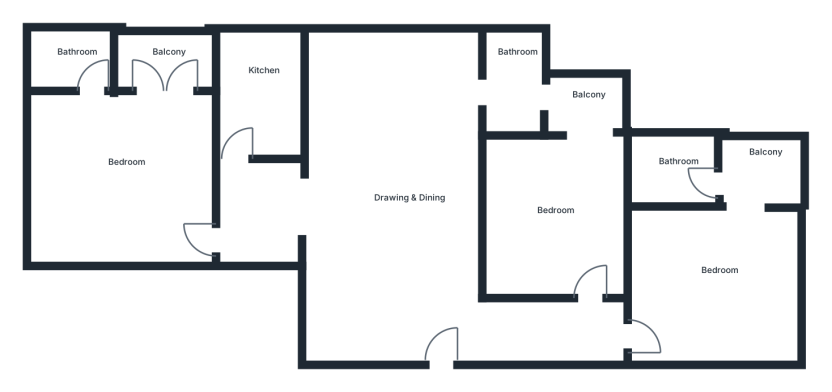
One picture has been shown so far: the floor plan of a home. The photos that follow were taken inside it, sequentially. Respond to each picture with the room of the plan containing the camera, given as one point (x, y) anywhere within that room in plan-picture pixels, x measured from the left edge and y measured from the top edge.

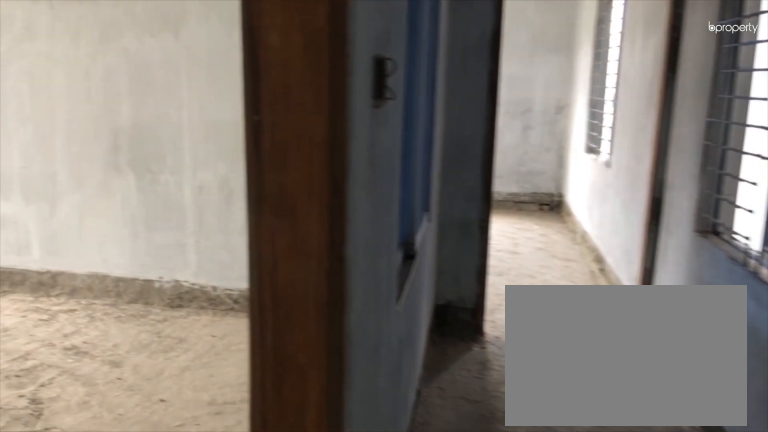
(574, 283)
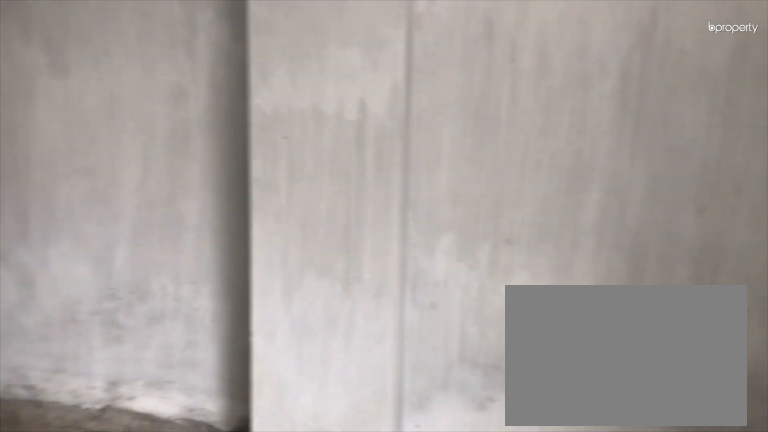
(541, 214)
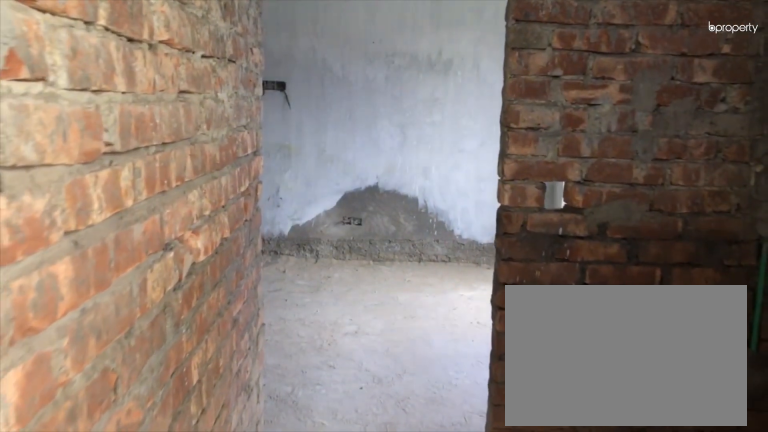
(522, 92)
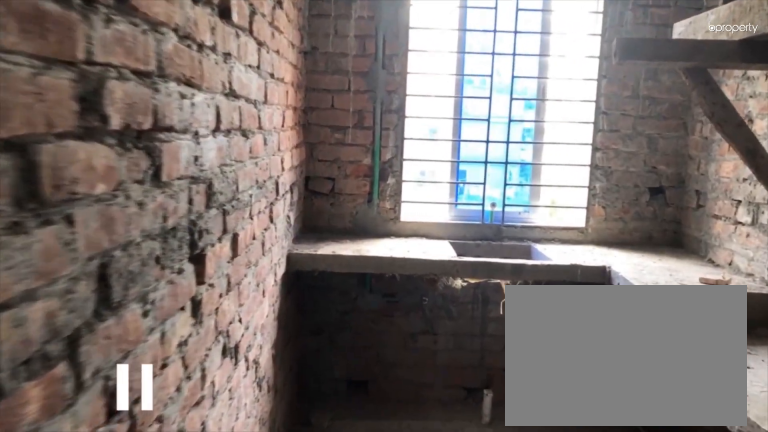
(274, 94)
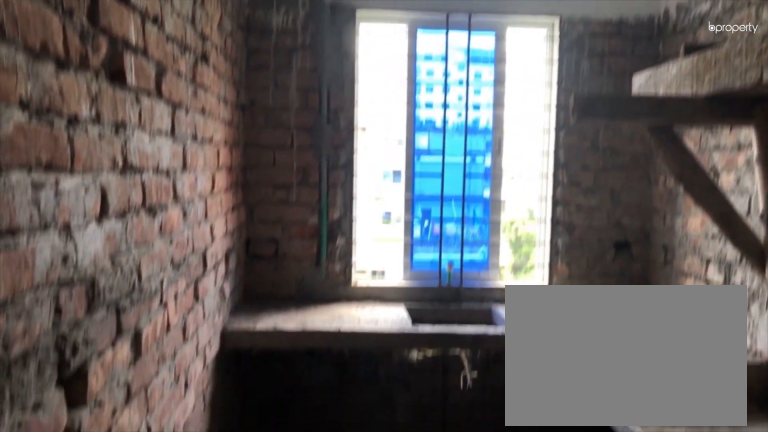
(274, 94)
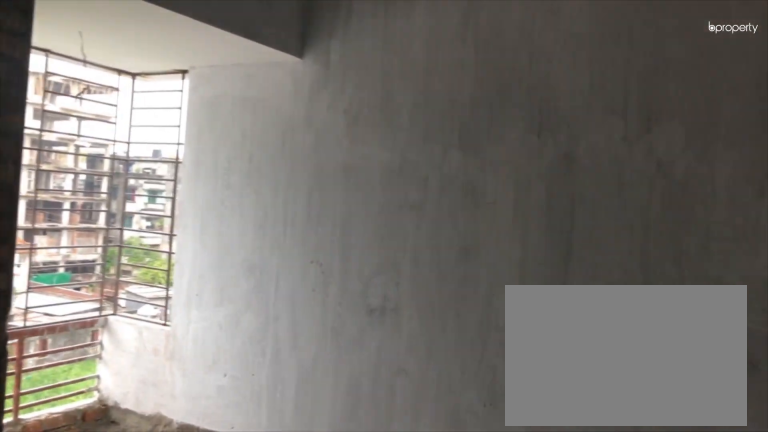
(116, 161)
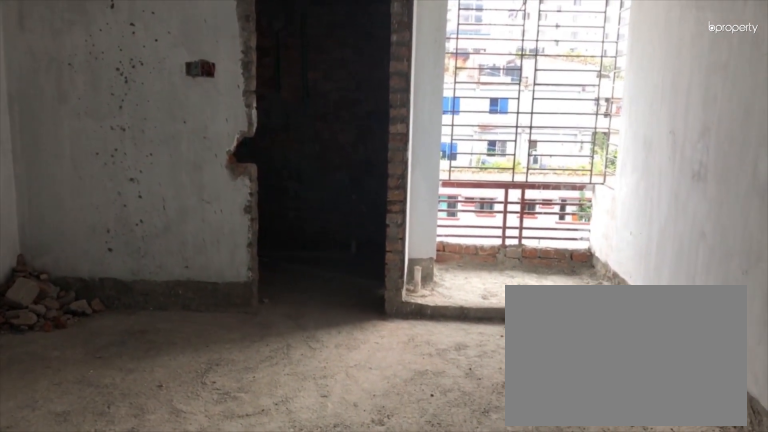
(116, 161)
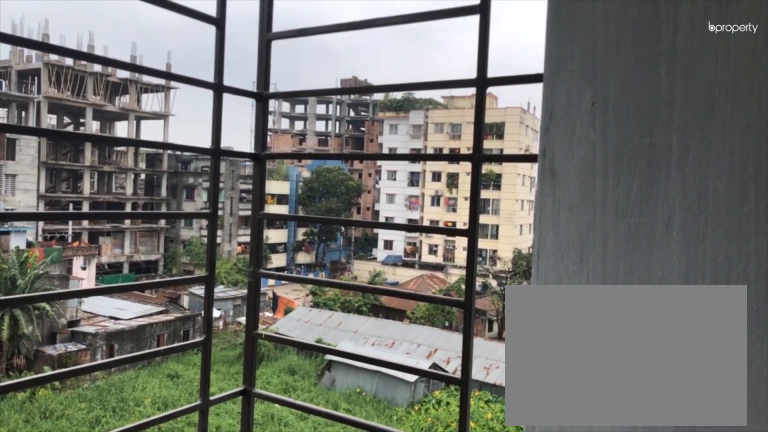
(169, 59)
